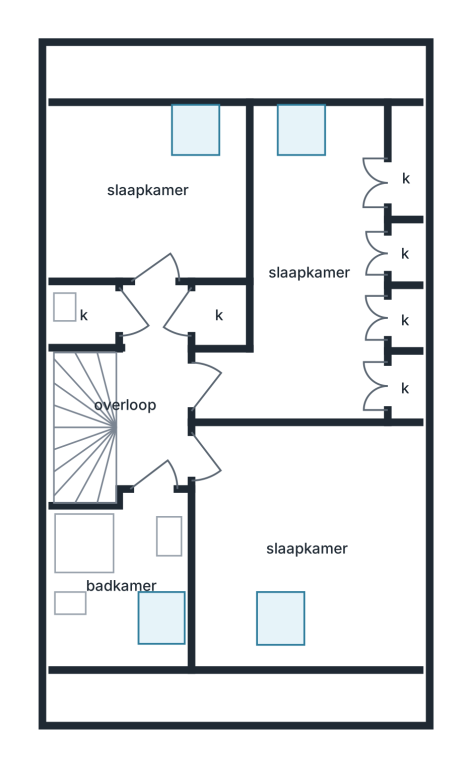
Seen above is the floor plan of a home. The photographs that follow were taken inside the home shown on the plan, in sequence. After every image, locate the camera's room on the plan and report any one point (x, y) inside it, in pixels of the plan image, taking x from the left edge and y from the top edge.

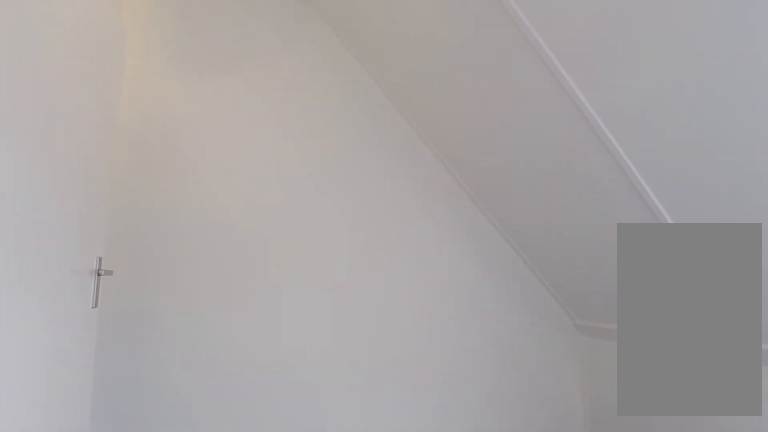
(149, 213)
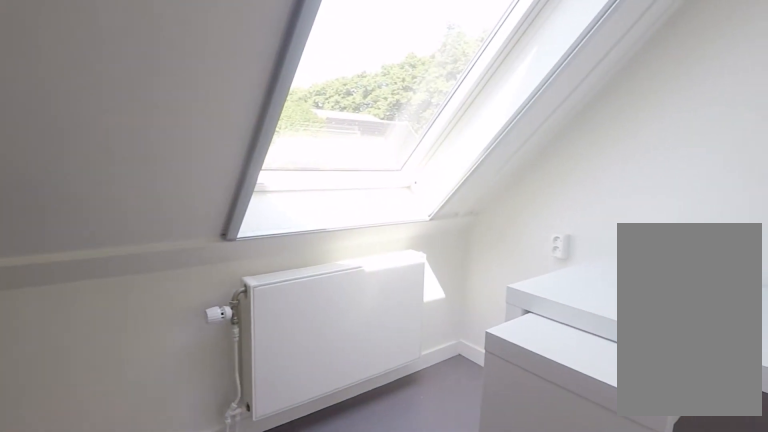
(149, 213)
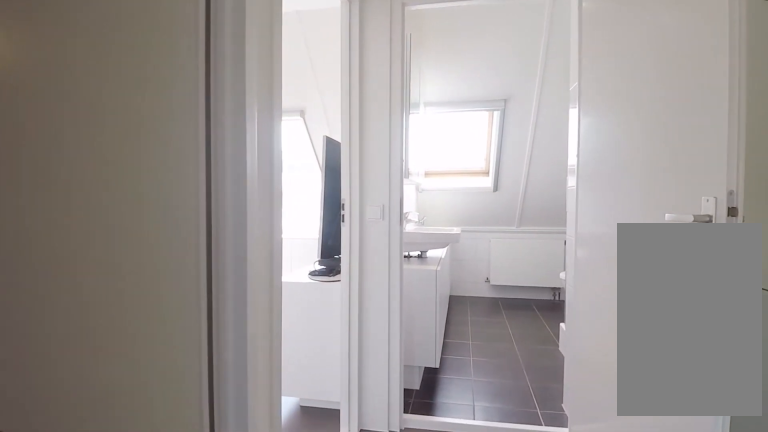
(152, 387)
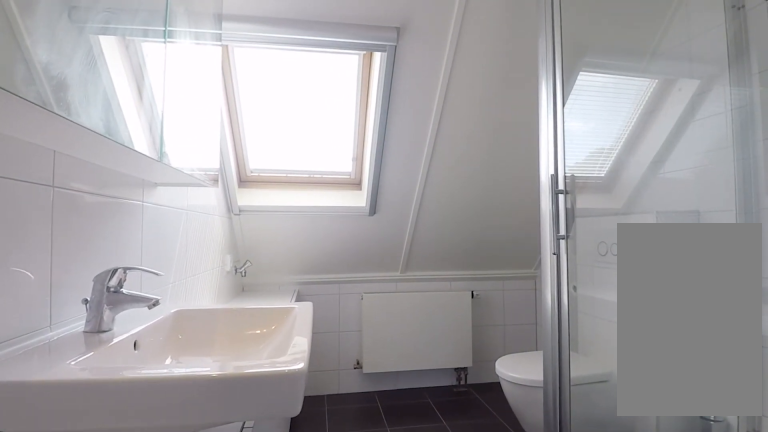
(126, 564)
